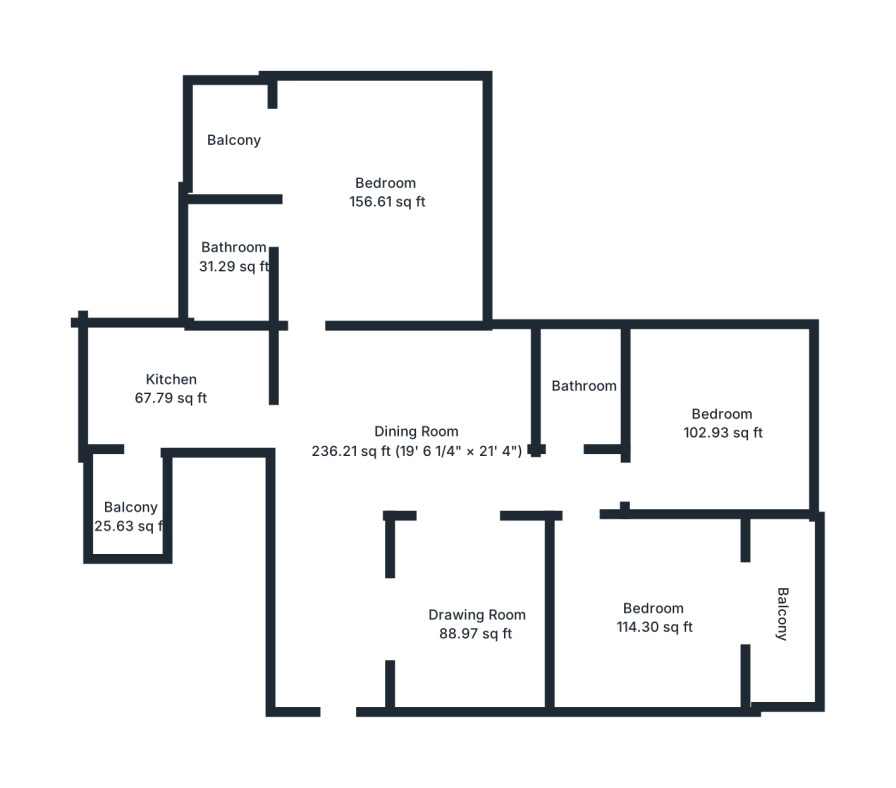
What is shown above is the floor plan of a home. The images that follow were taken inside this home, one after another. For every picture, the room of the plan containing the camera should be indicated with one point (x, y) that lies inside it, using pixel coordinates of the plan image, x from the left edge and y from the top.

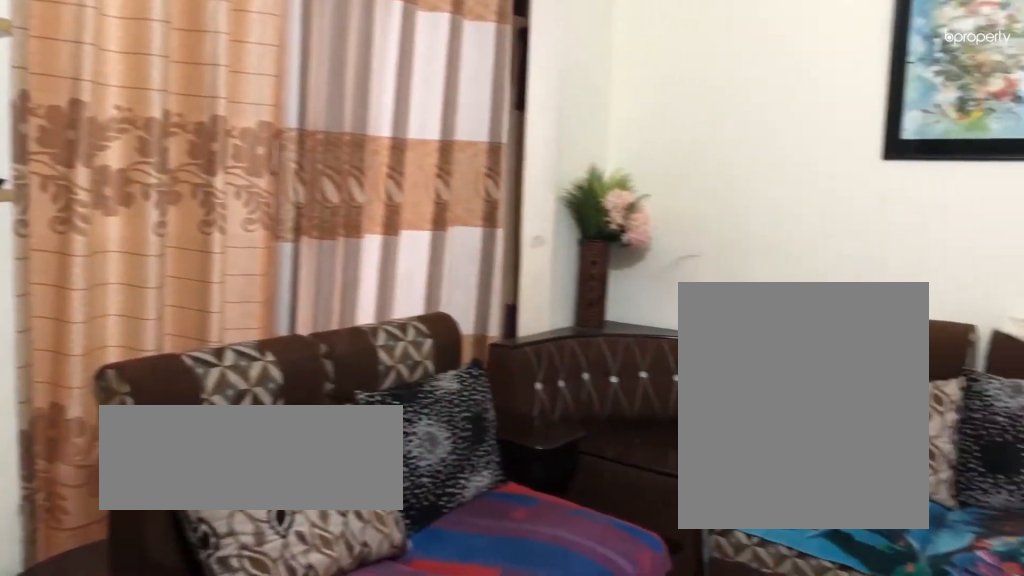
(480, 623)
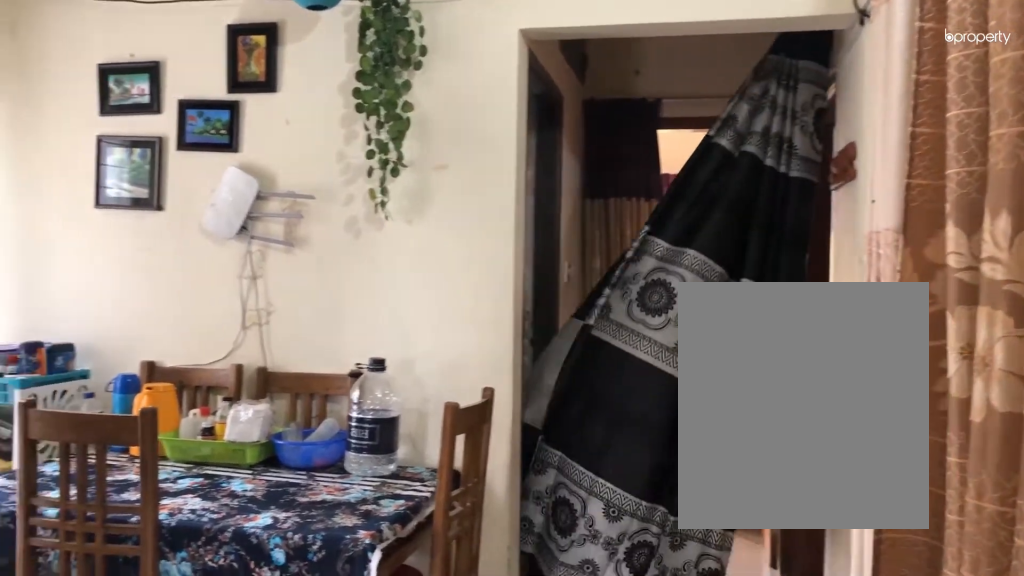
(411, 440)
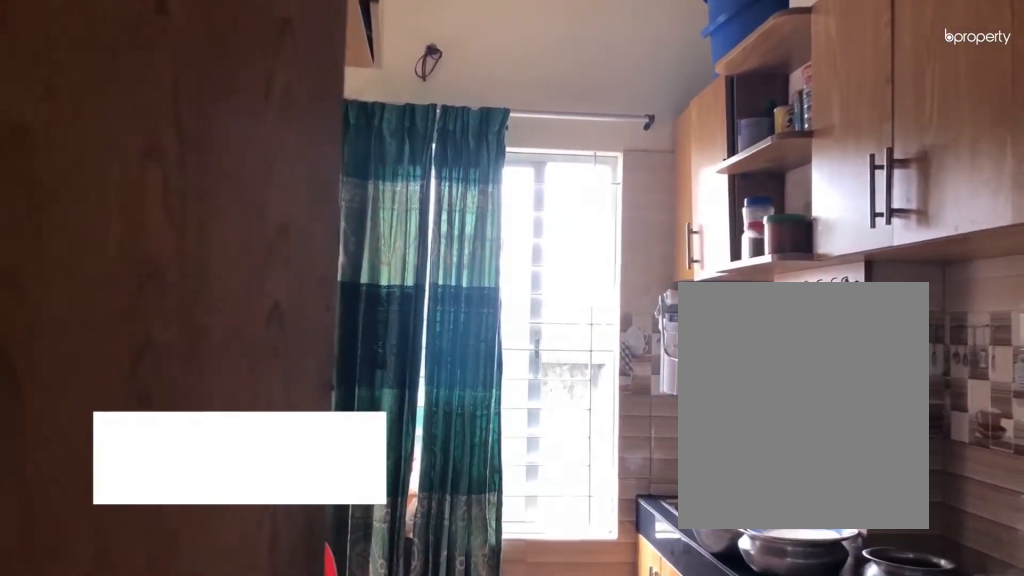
(172, 392)
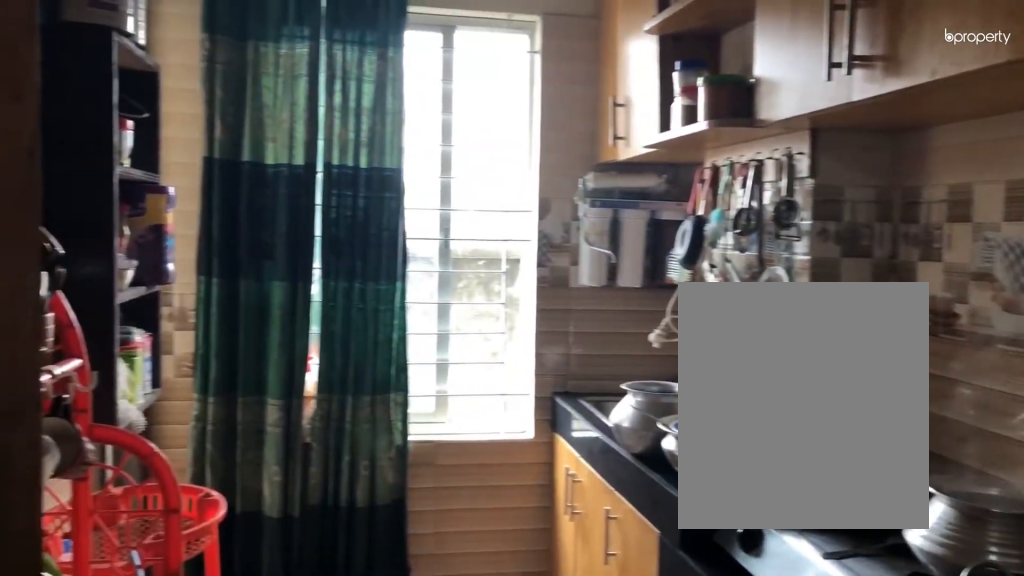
(170, 391)
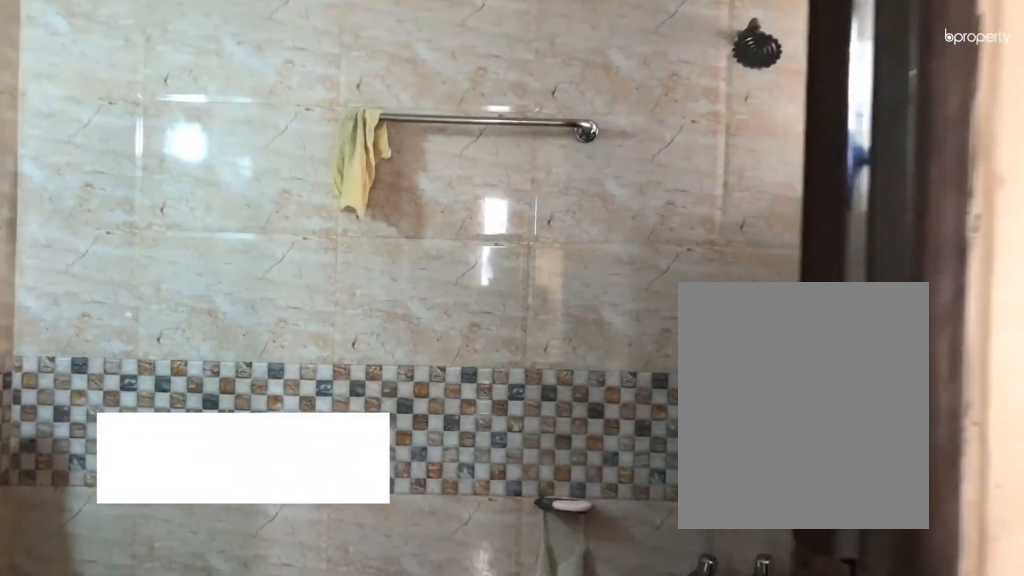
(232, 260)
